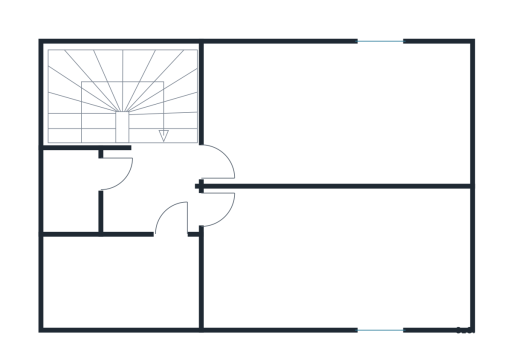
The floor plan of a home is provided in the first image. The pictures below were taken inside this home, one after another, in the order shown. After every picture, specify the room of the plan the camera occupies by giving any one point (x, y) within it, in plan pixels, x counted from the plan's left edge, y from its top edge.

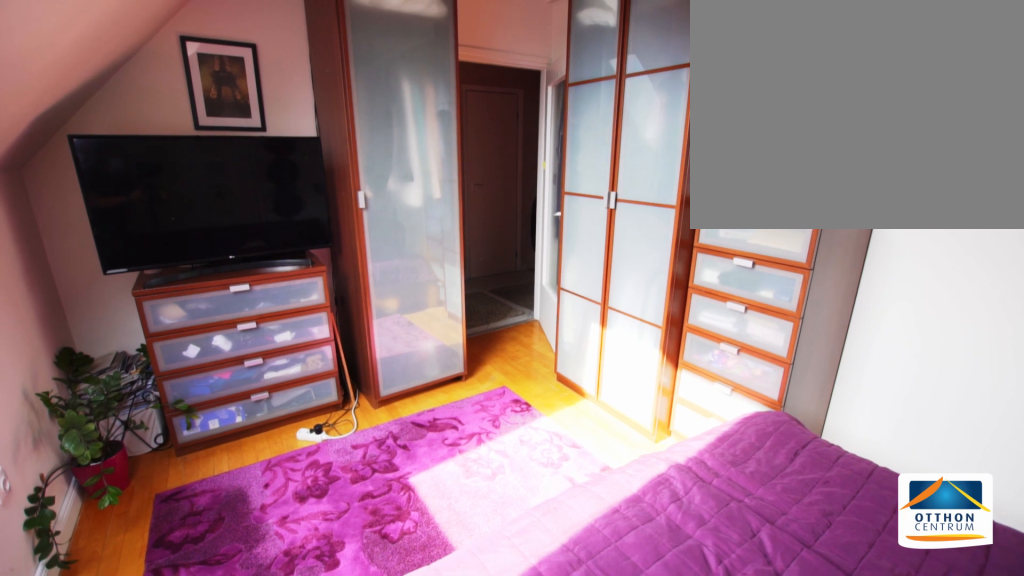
(341, 277)
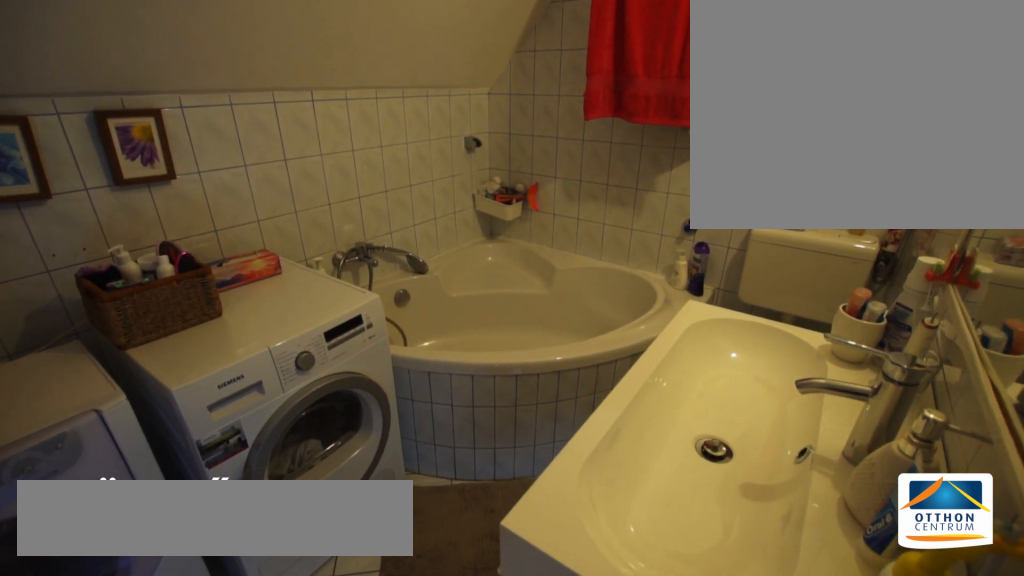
(115, 277)
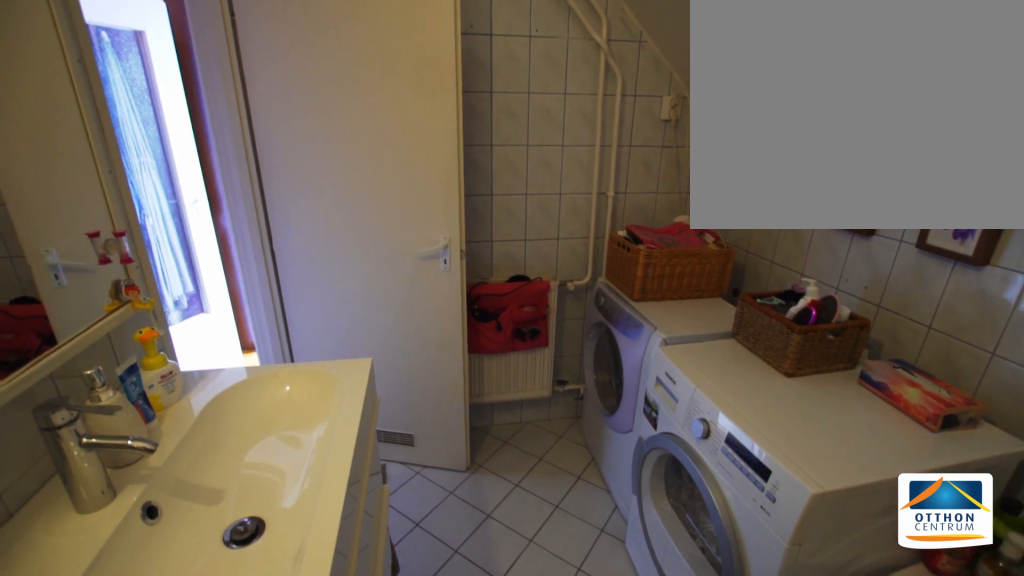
(115, 278)
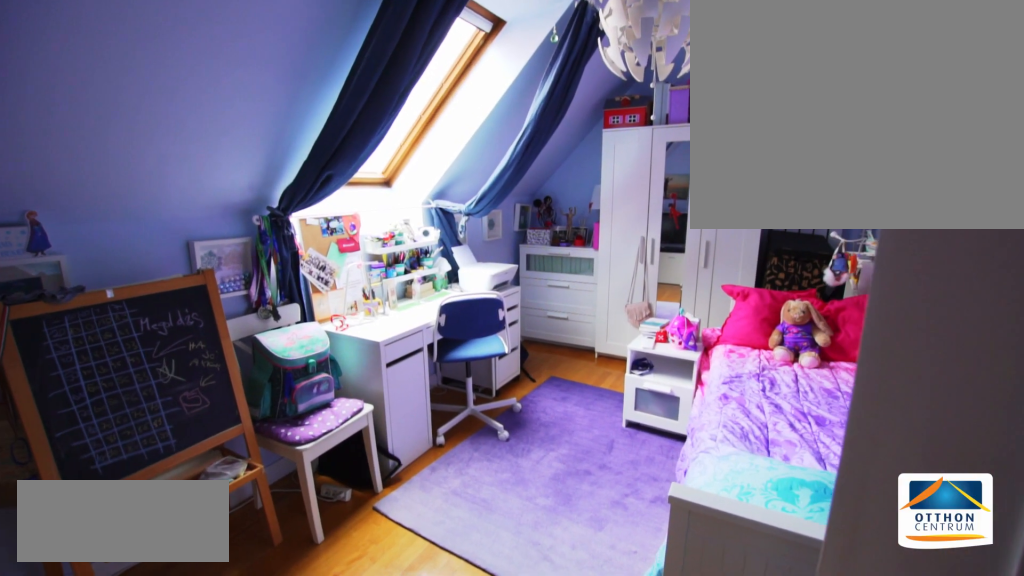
(339, 118)
